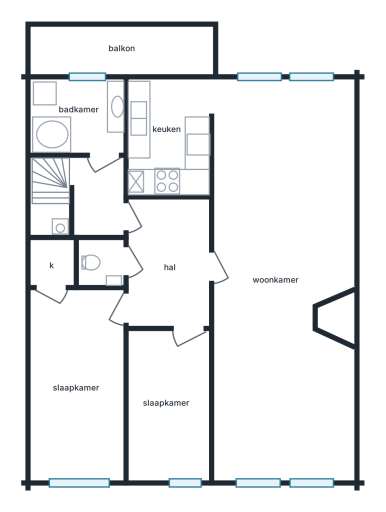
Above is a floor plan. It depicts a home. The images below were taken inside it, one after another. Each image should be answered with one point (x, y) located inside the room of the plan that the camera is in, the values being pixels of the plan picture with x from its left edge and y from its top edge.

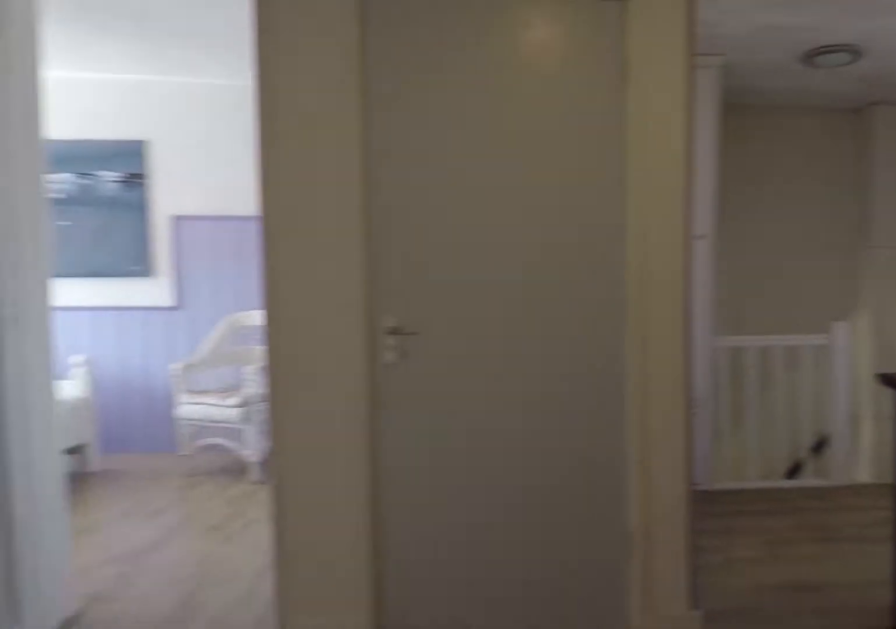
(169, 263)
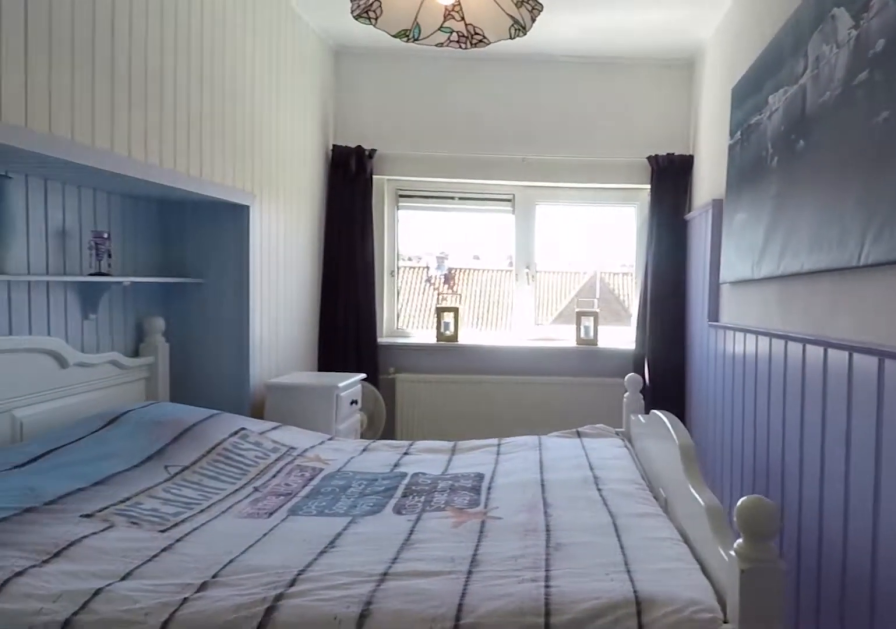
(78, 383)
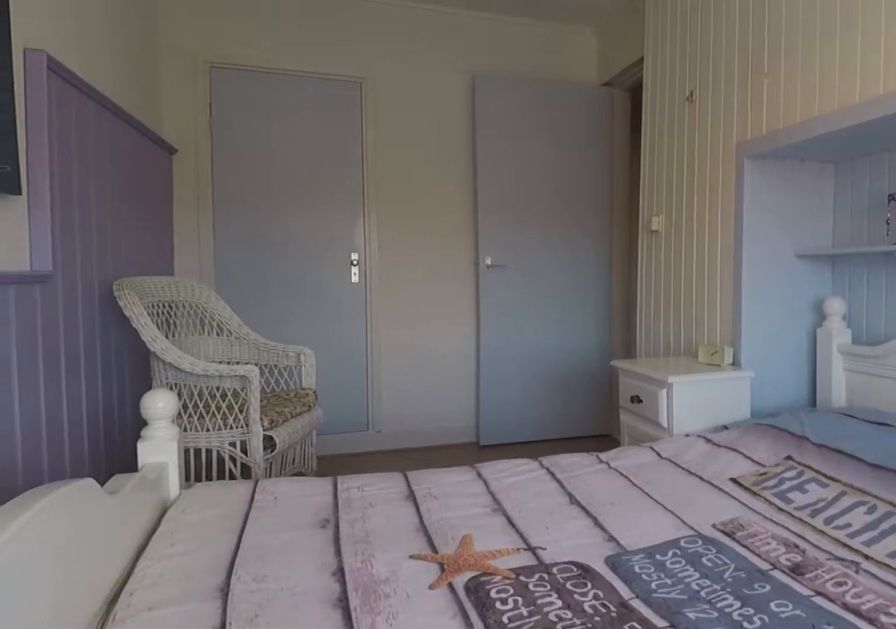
(78, 383)
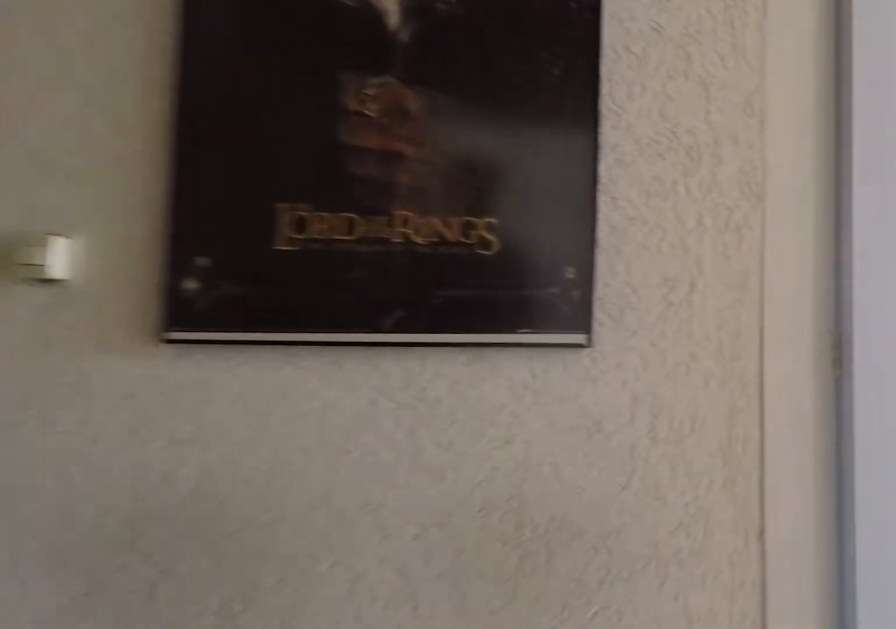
(169, 263)
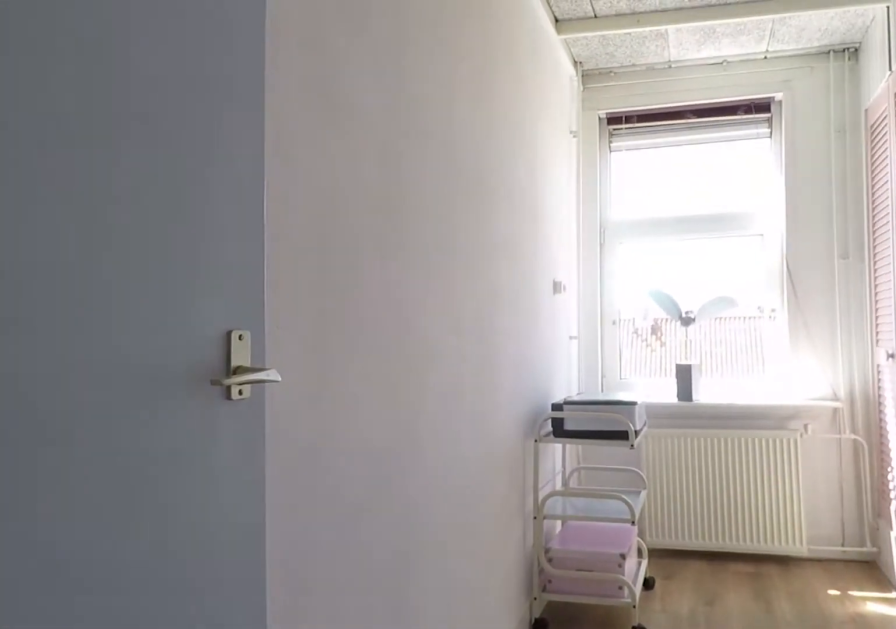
(169, 404)
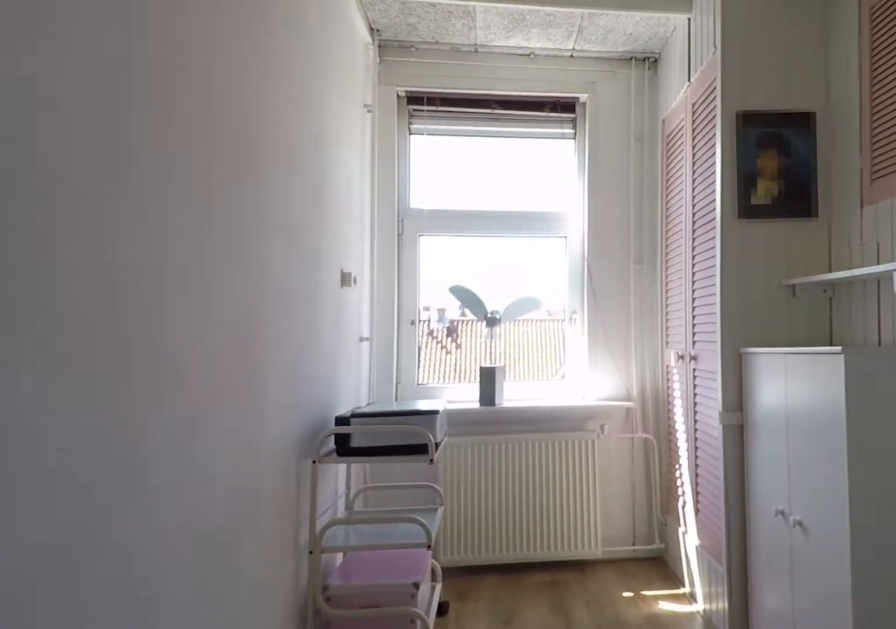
(169, 404)
